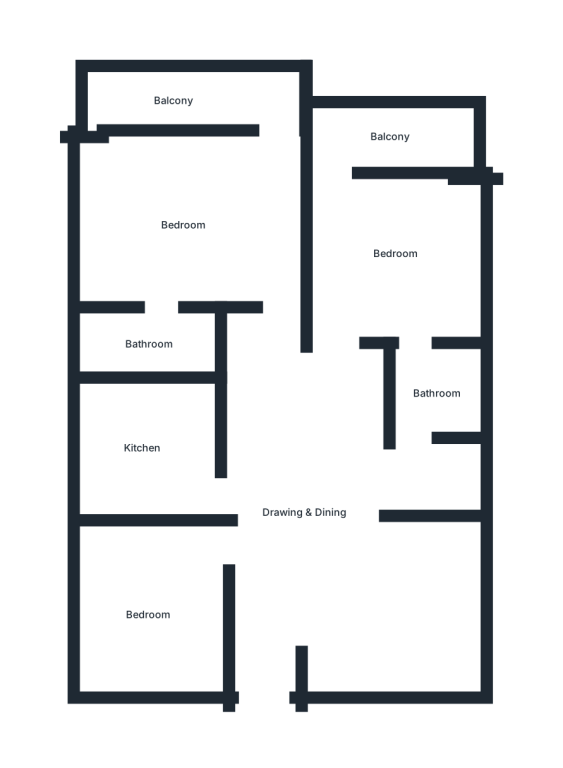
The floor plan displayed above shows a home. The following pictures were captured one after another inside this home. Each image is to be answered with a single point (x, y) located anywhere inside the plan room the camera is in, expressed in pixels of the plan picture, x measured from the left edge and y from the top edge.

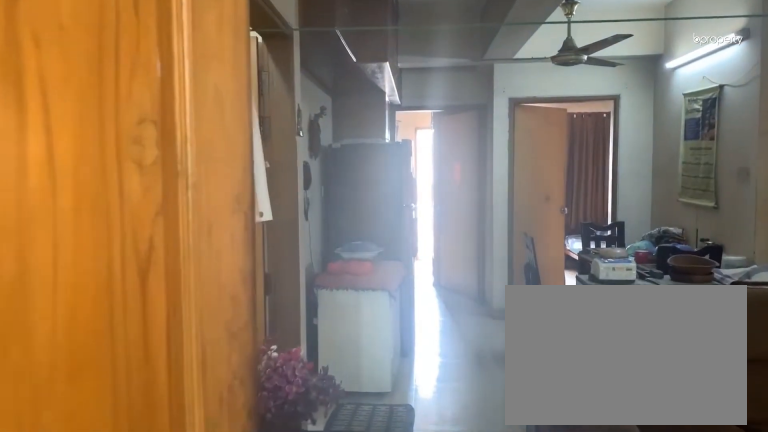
(271, 631)
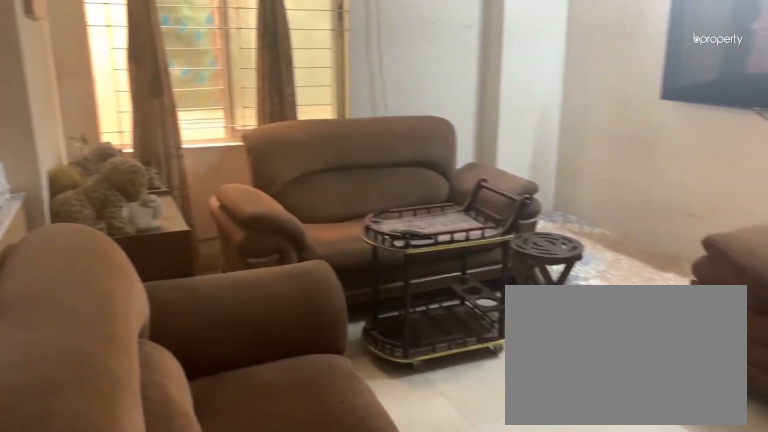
(355, 570)
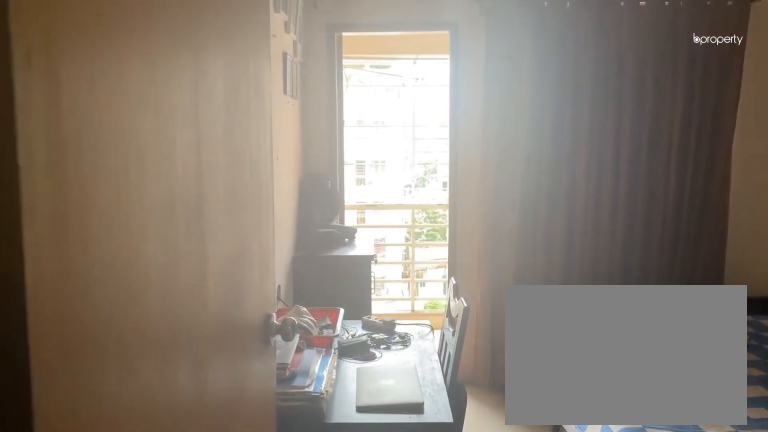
(343, 334)
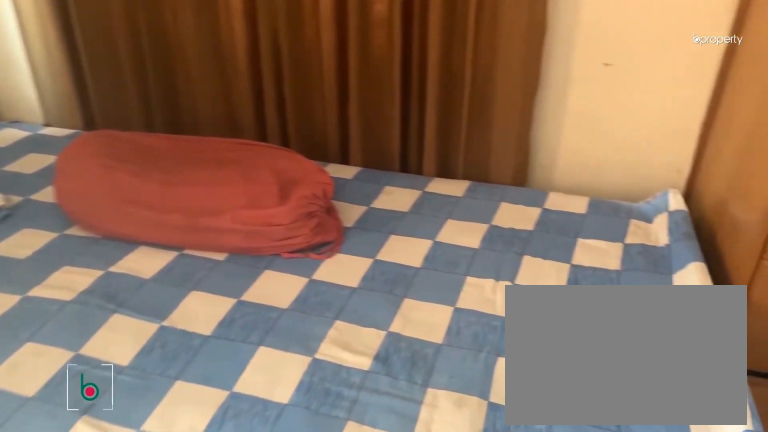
(397, 263)
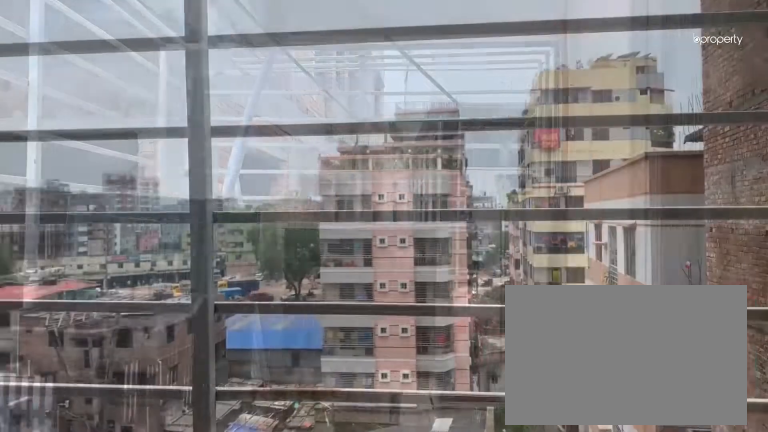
(386, 141)
